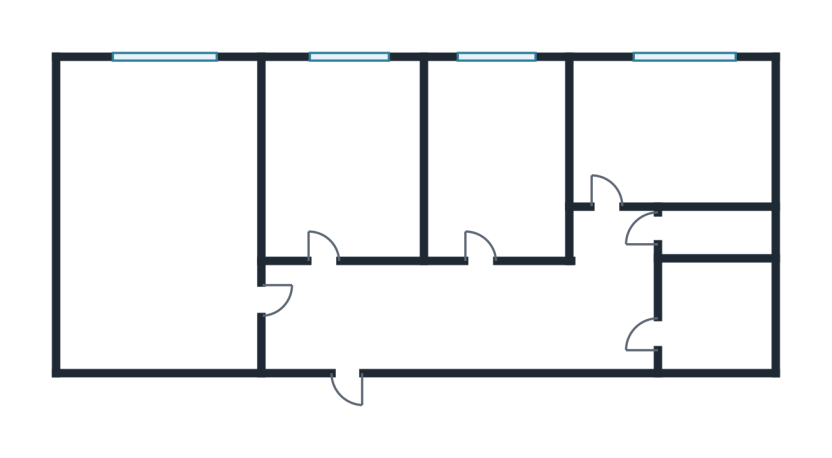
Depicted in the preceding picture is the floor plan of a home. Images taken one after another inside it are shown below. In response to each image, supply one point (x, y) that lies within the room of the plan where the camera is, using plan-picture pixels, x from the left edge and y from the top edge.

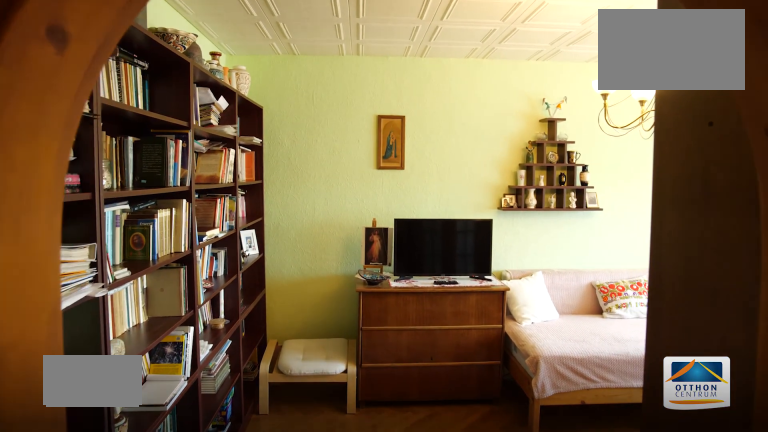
(153, 237)
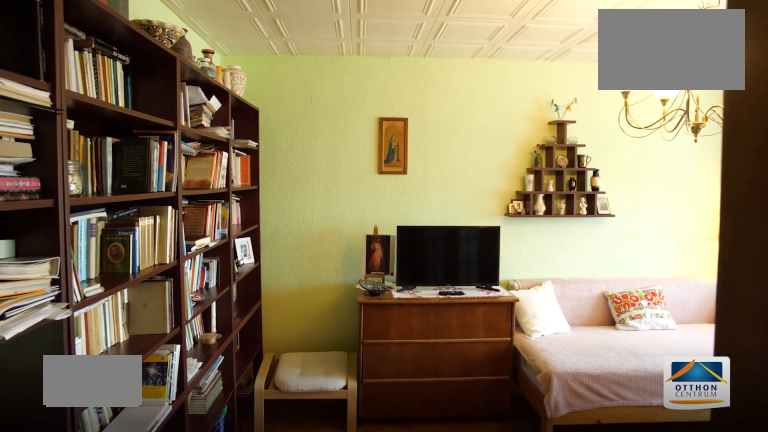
(152, 242)
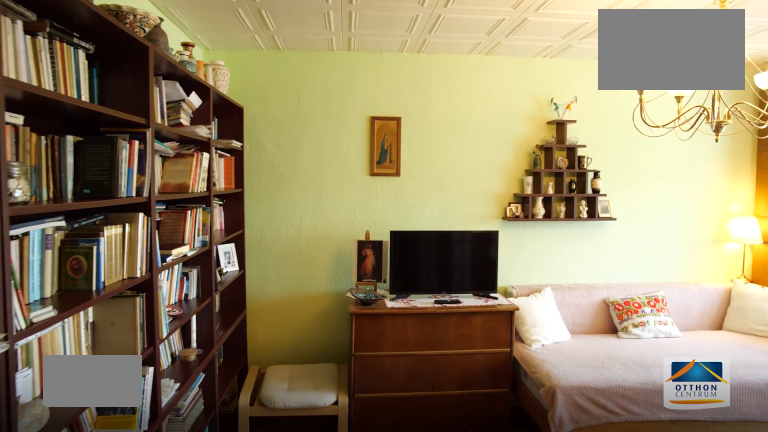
(151, 246)
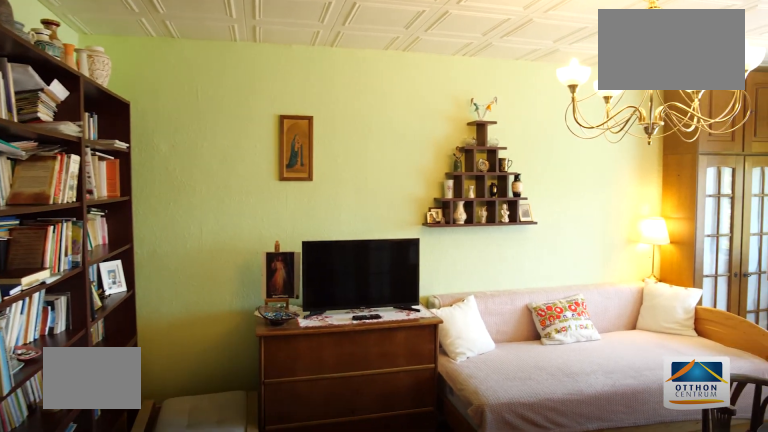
(151, 256)
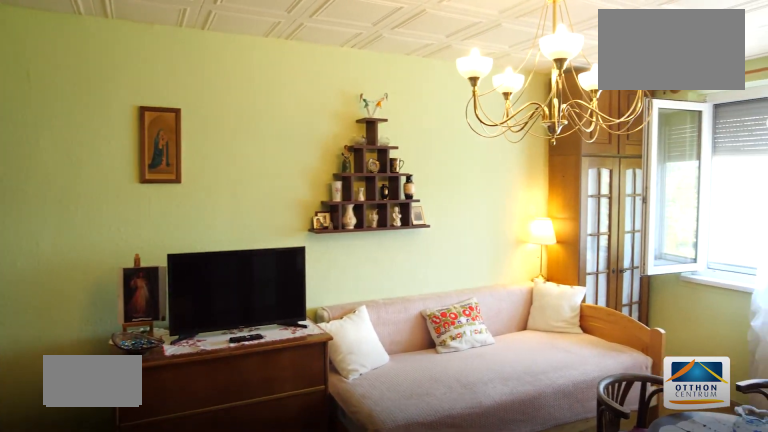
(150, 265)
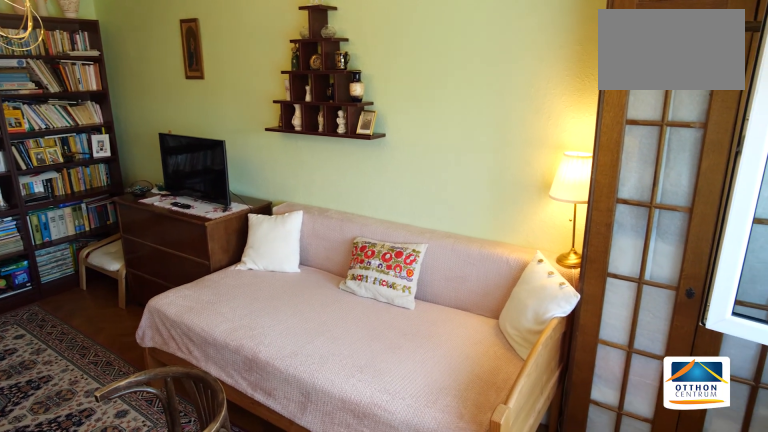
(150, 349)
